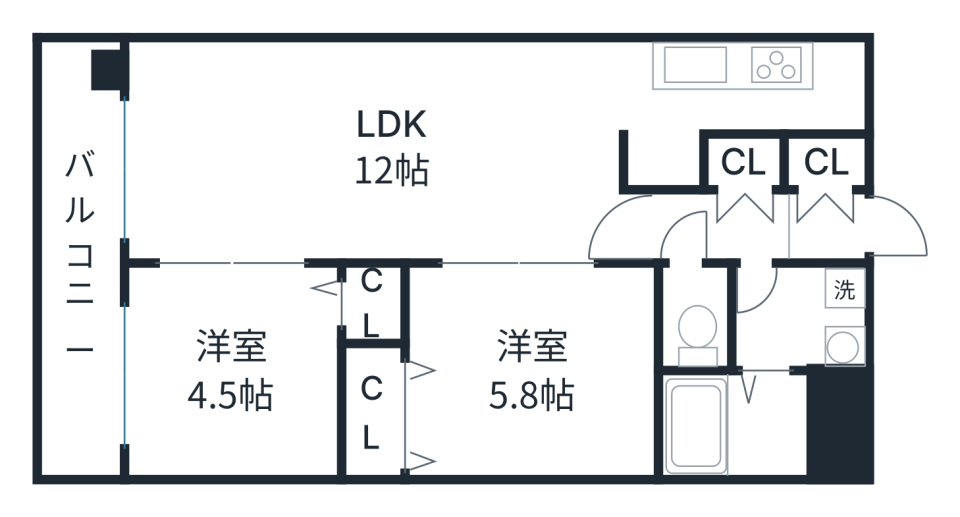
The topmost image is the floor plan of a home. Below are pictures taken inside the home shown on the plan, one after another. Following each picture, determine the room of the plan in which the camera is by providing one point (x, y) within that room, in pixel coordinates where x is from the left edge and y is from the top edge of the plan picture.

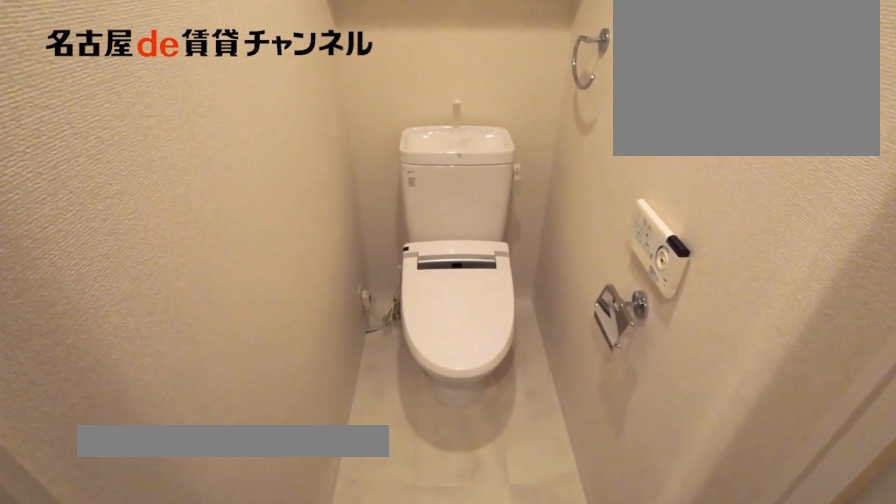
(694, 316)
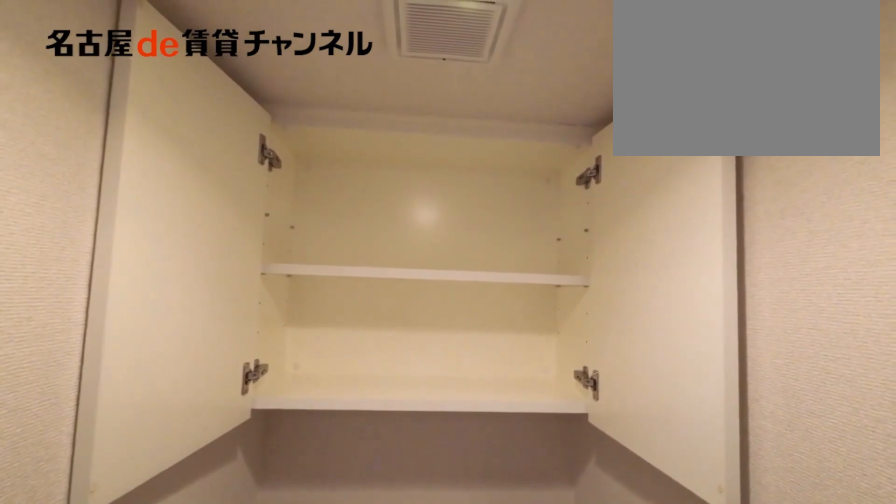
(694, 316)
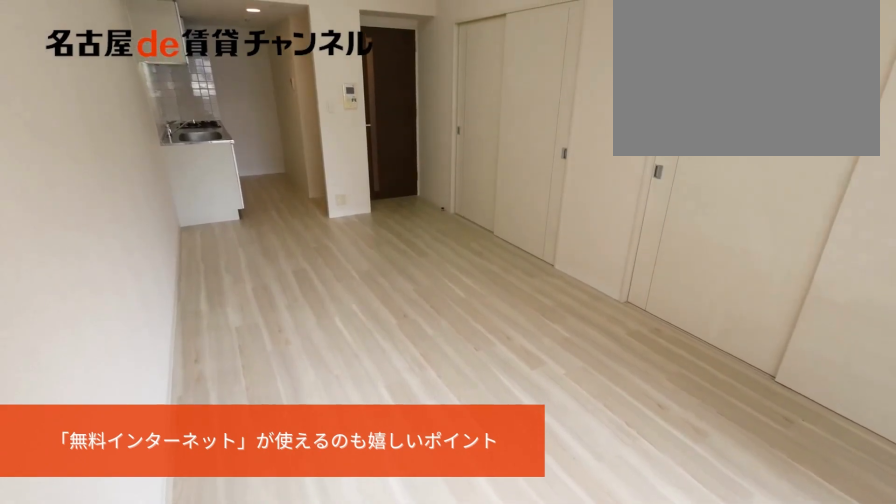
(386, 150)
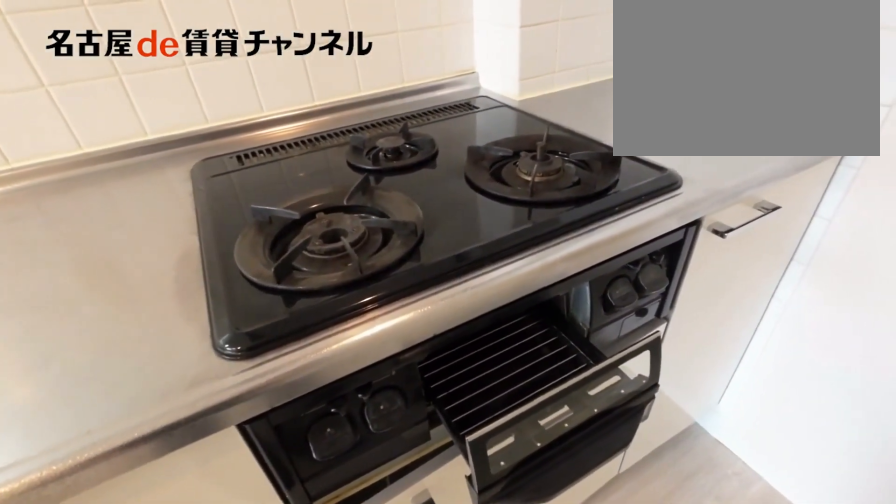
(746, 87)
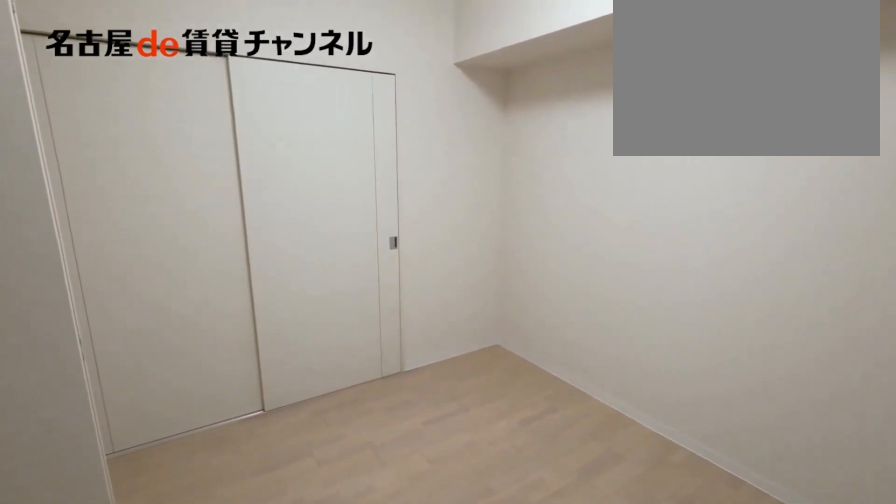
(509, 371)
